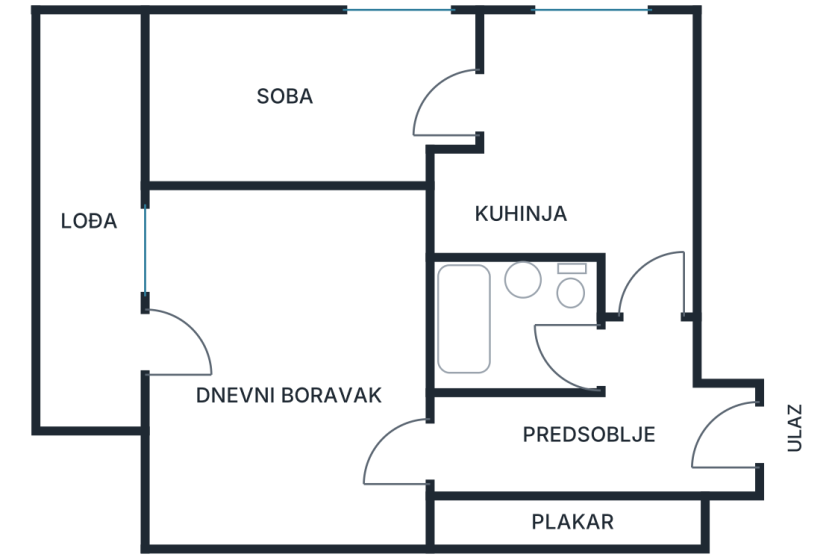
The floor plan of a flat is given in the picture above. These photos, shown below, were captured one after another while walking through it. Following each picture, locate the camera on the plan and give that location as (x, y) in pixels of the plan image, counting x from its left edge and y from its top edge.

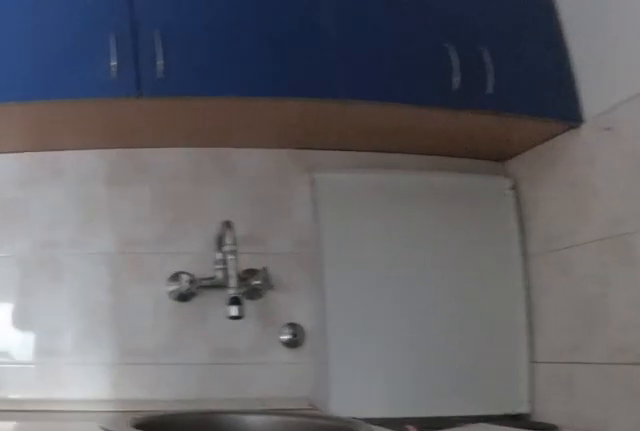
(526, 112)
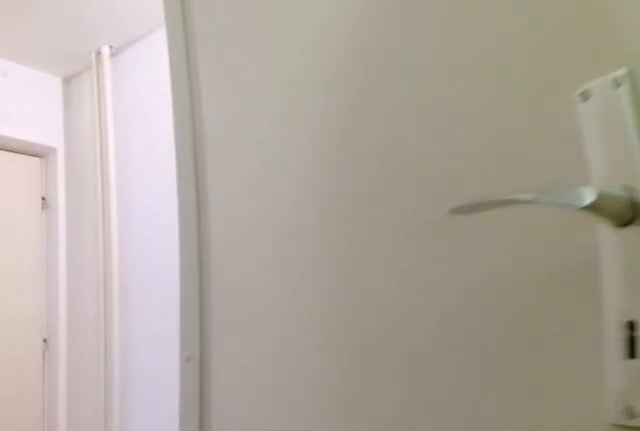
(533, 312)
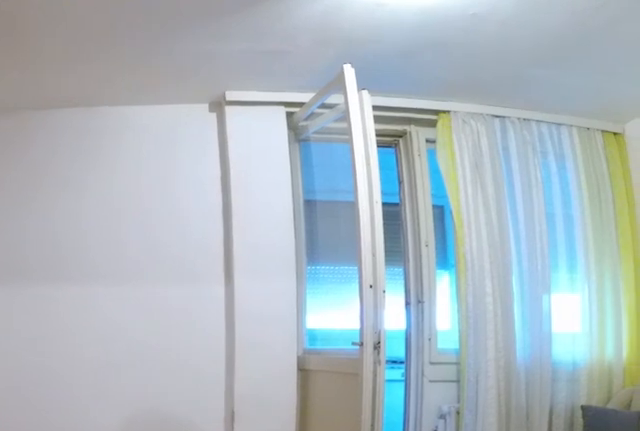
(430, 441)
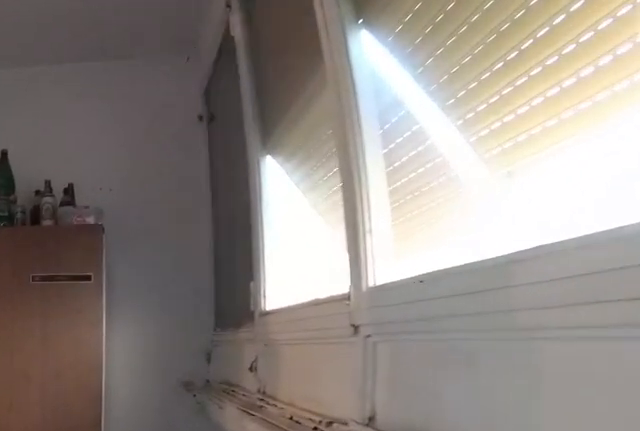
(81, 182)
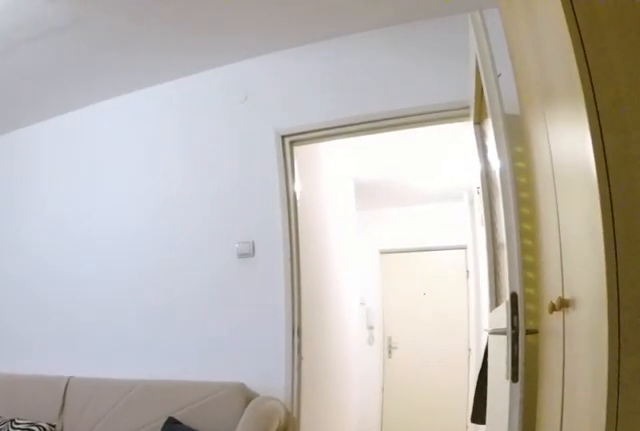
(195, 491)
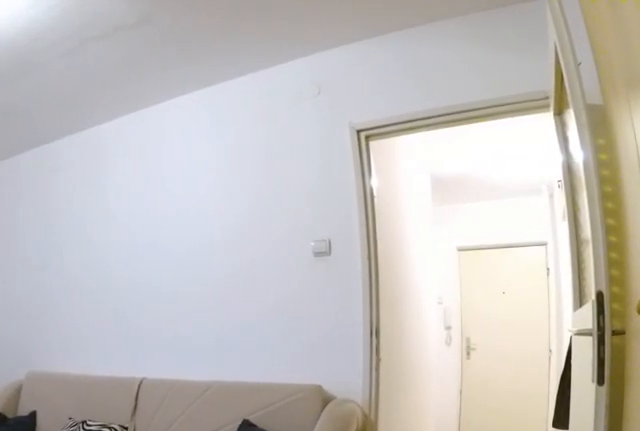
(232, 494)
